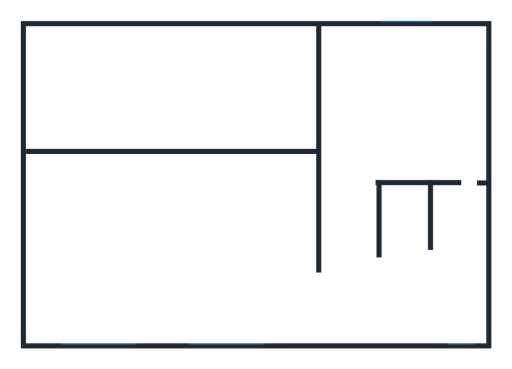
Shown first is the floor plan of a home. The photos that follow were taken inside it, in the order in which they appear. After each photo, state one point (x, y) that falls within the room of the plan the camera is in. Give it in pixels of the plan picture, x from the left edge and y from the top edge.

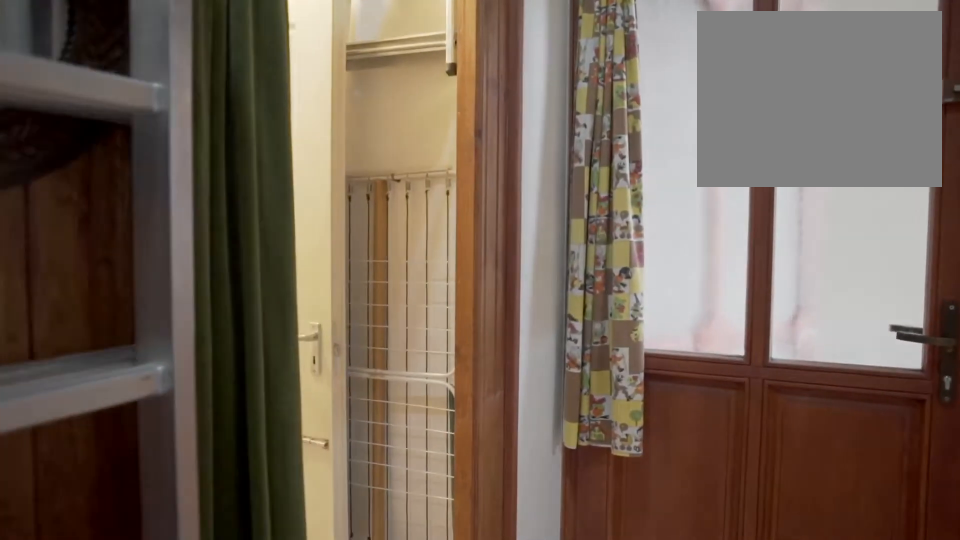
(361, 116)
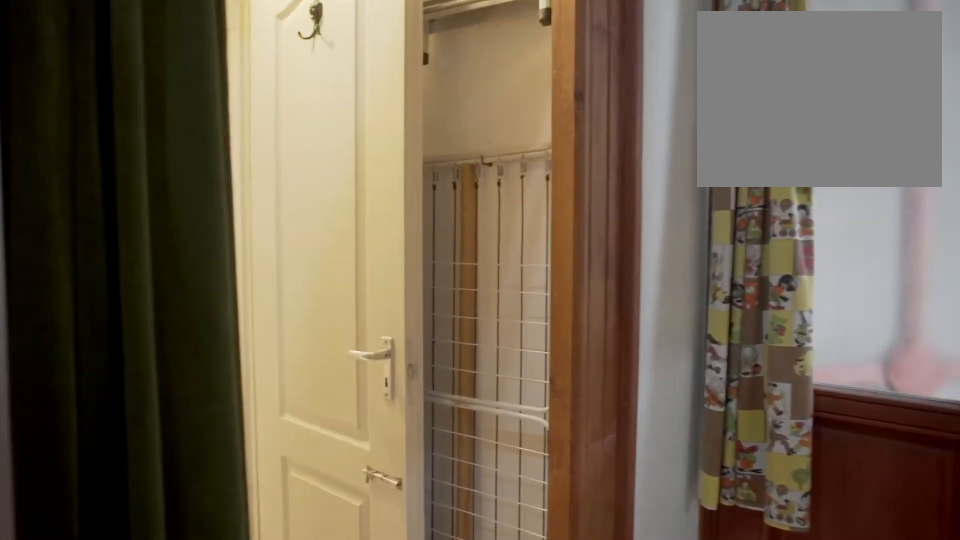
(363, 124)
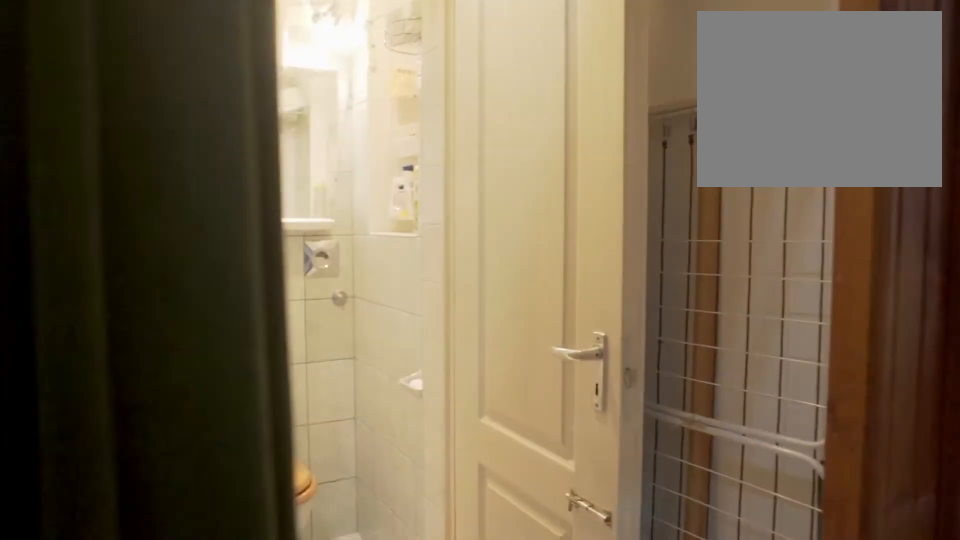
(366, 133)
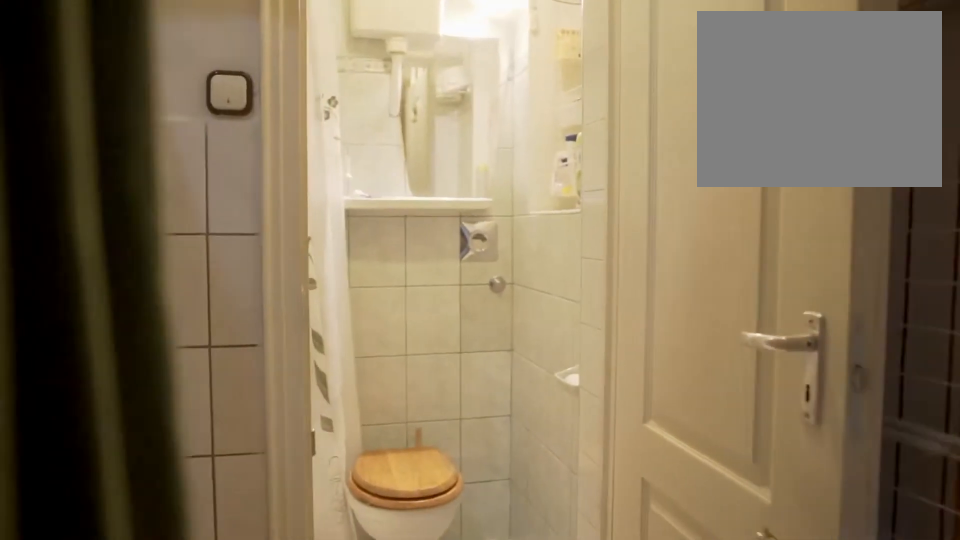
(368, 142)
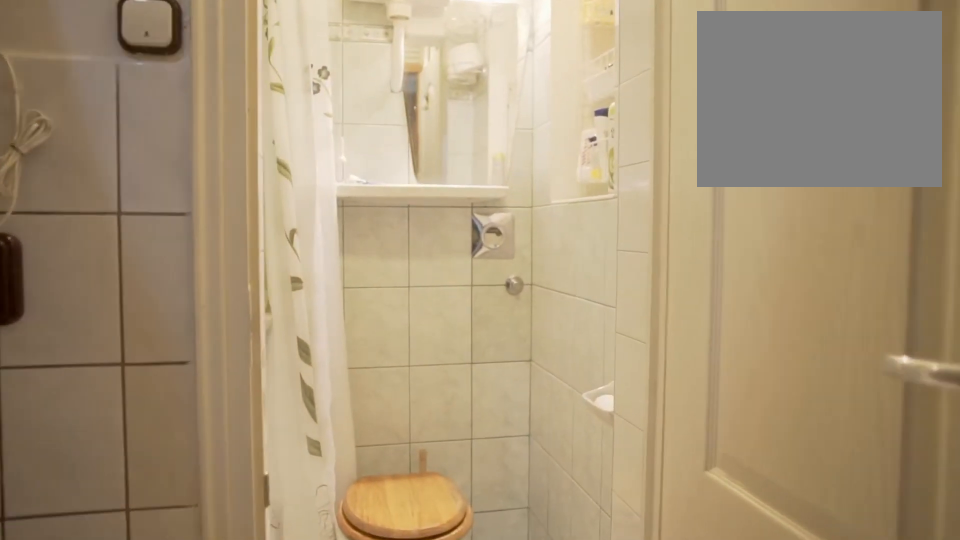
(371, 151)
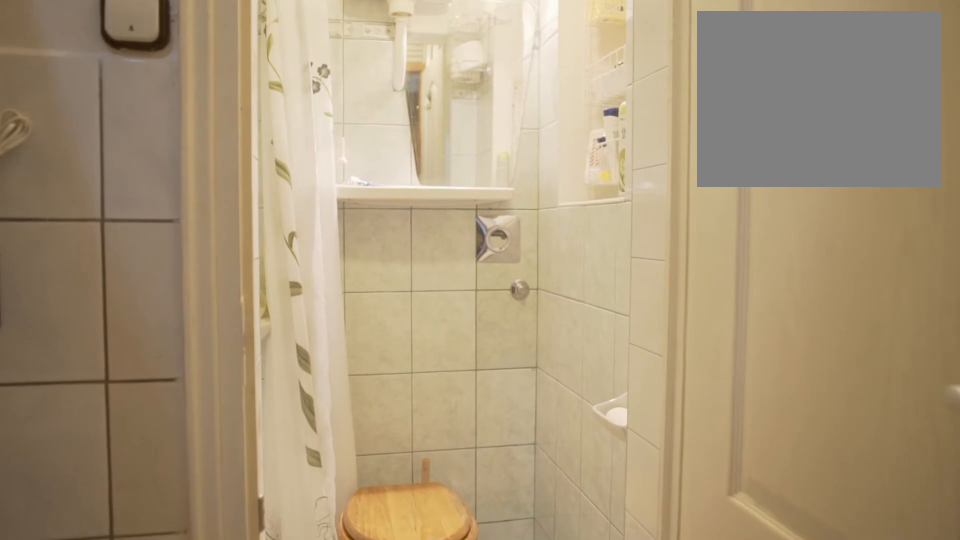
(374, 161)
